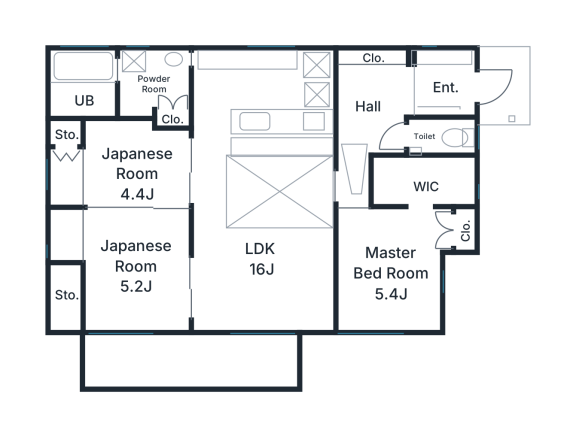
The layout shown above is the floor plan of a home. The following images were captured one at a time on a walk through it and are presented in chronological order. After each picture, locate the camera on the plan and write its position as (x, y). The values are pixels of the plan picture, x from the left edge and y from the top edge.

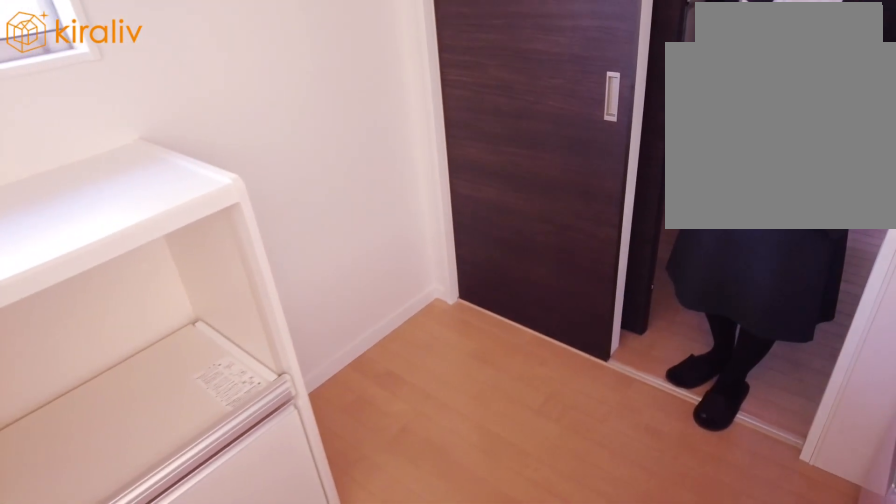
(249, 94)
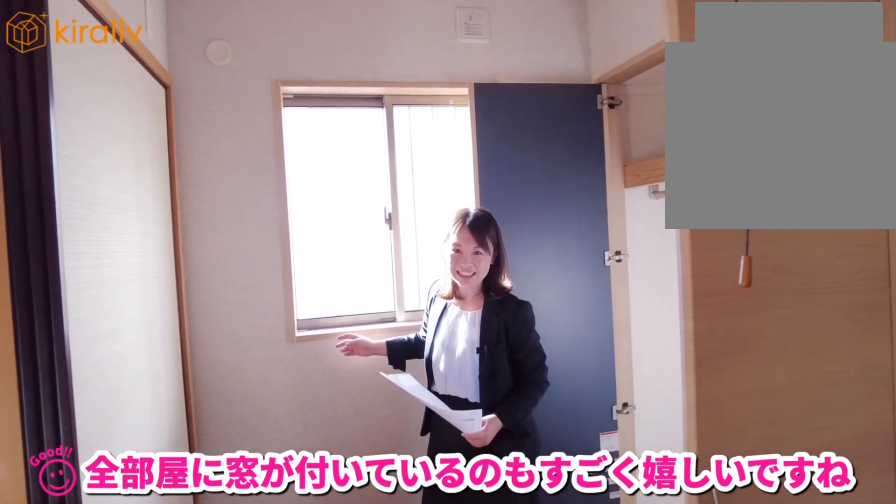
(88, 222)
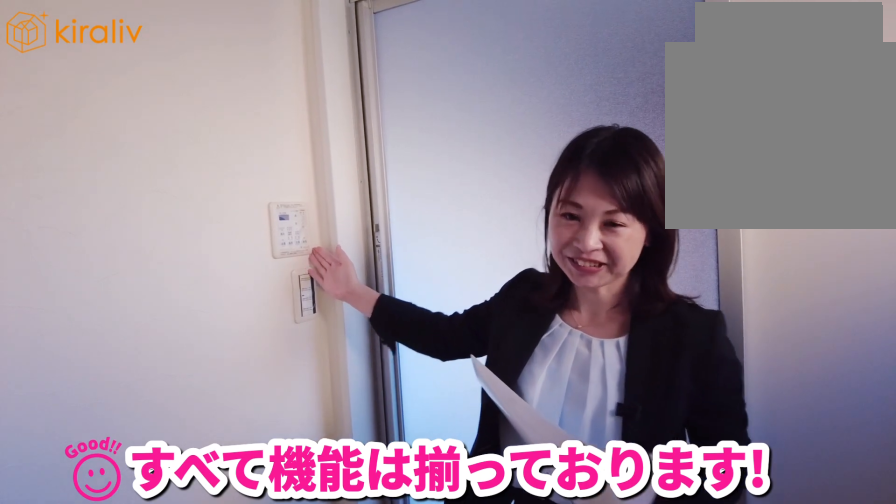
(105, 99)
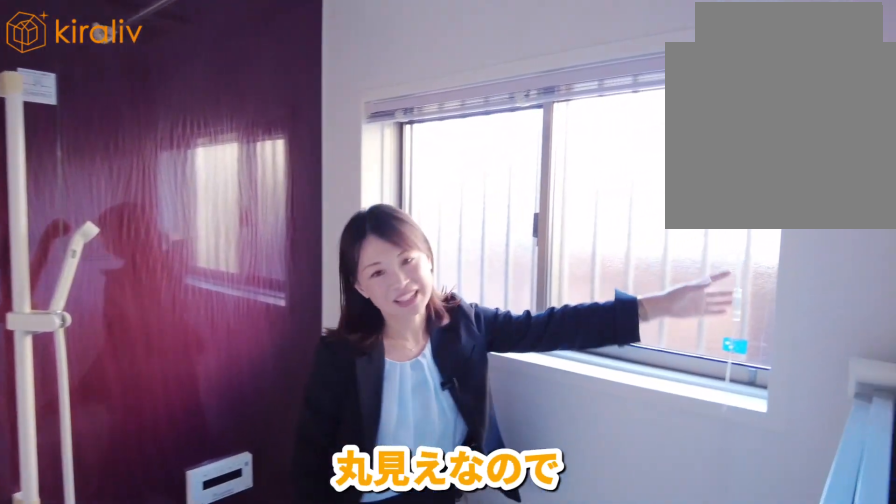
(87, 101)
